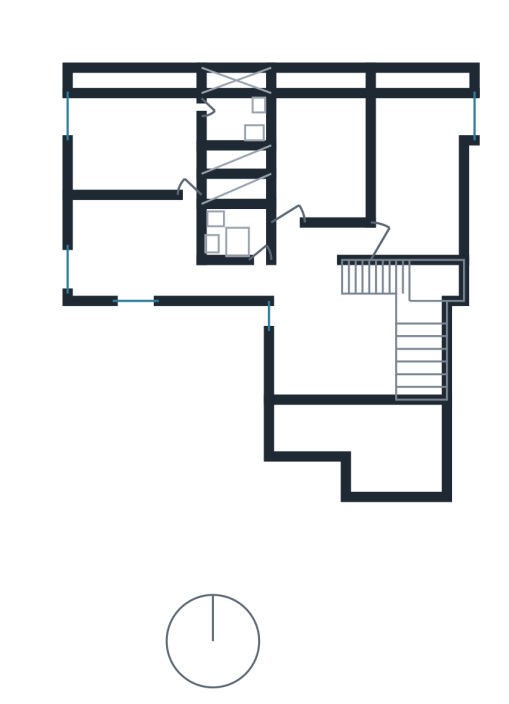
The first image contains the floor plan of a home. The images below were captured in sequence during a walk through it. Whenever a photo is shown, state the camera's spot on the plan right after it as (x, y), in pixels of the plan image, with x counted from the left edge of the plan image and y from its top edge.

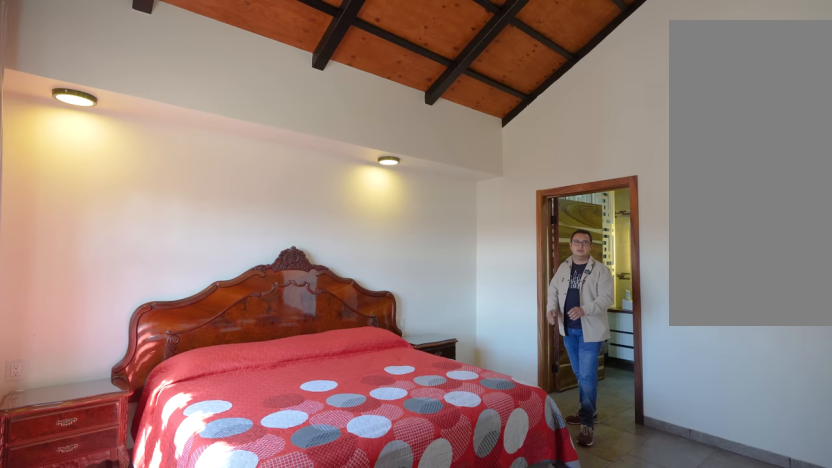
(173, 161)
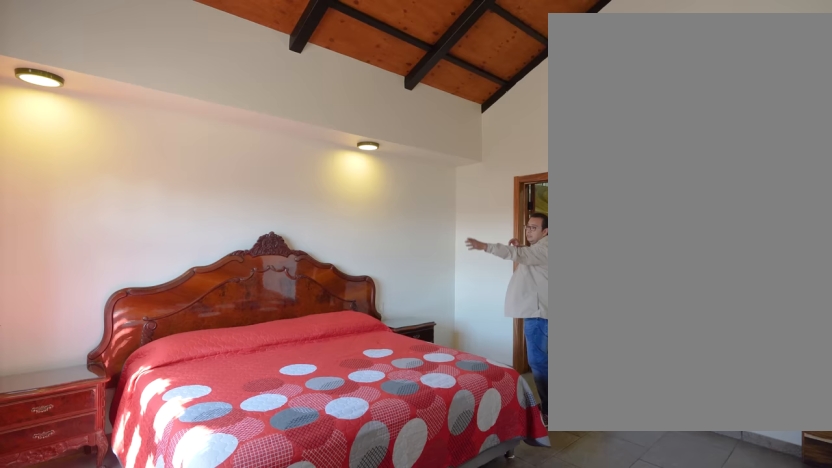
(138, 173)
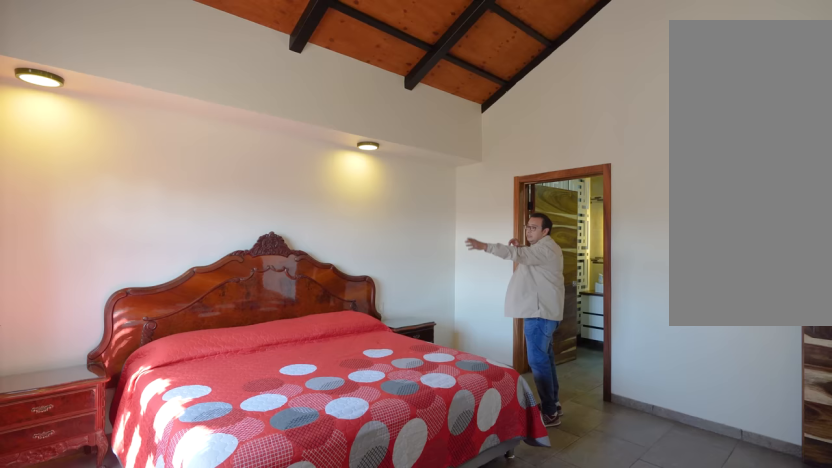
(138, 173)
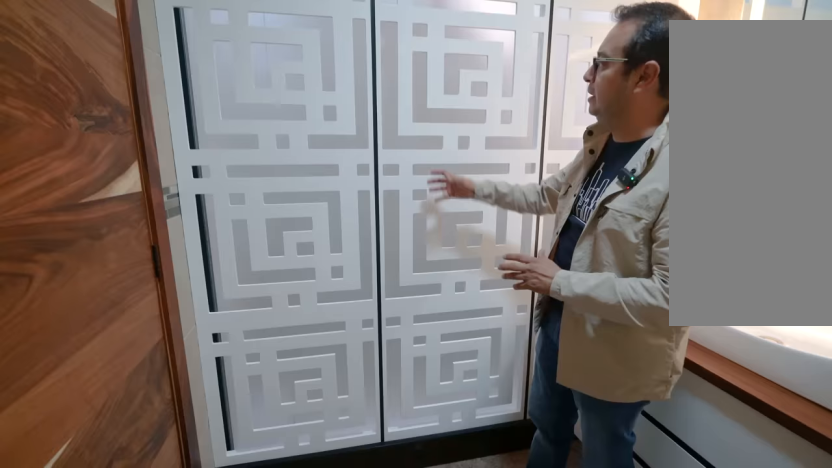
(237, 115)
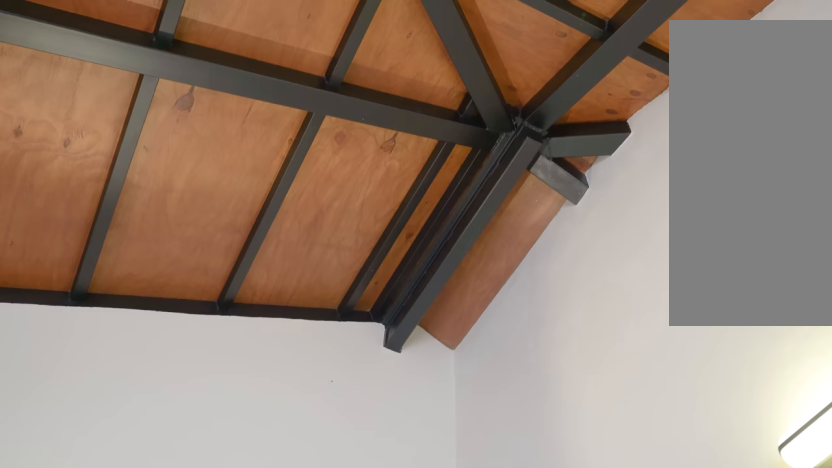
(177, 131)
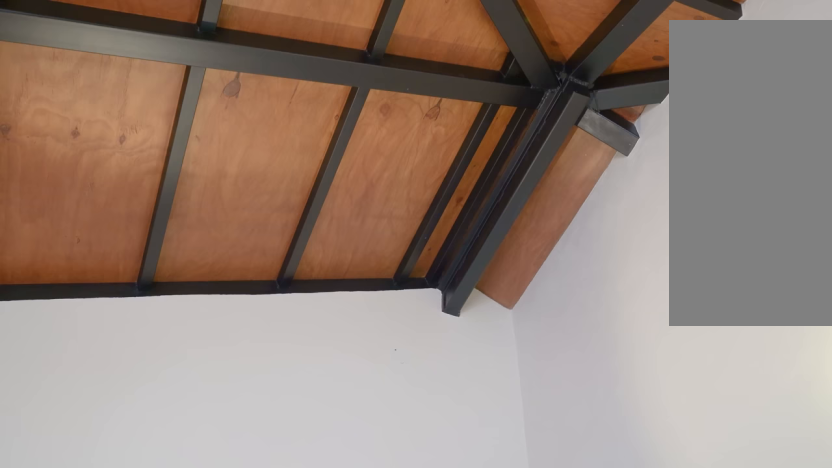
(177, 130)
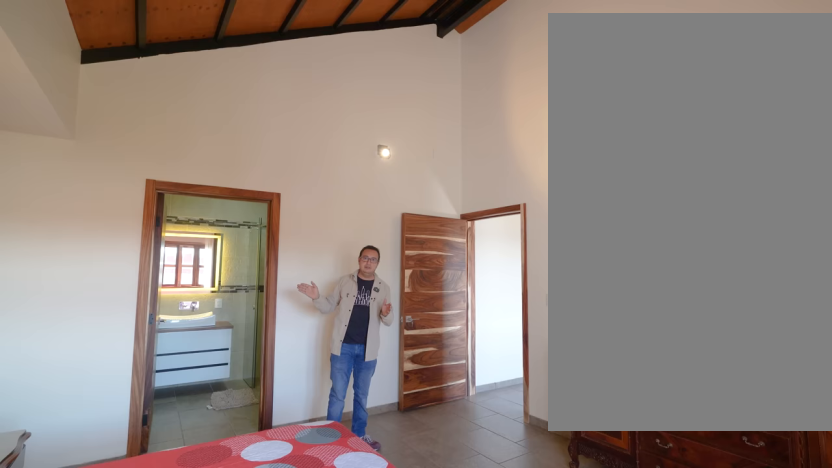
(147, 120)
